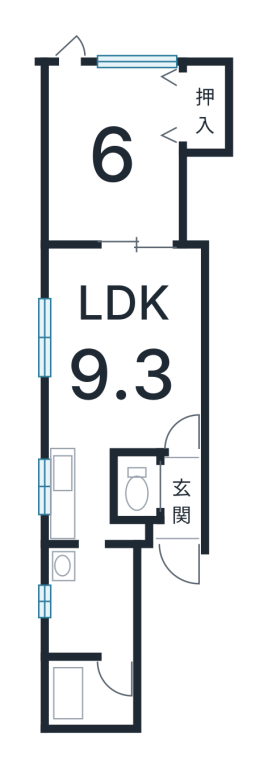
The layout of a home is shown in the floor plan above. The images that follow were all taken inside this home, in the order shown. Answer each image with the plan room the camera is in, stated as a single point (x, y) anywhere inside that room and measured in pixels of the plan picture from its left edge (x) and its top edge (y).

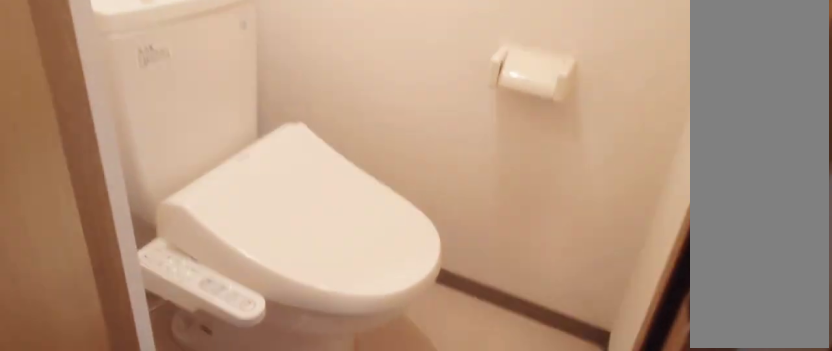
(132, 490)
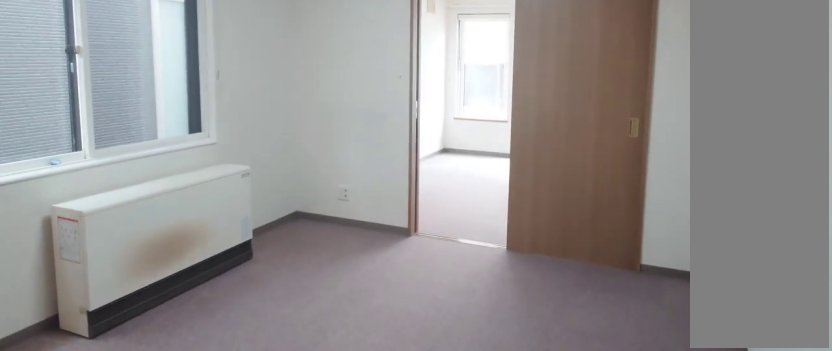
(128, 370)
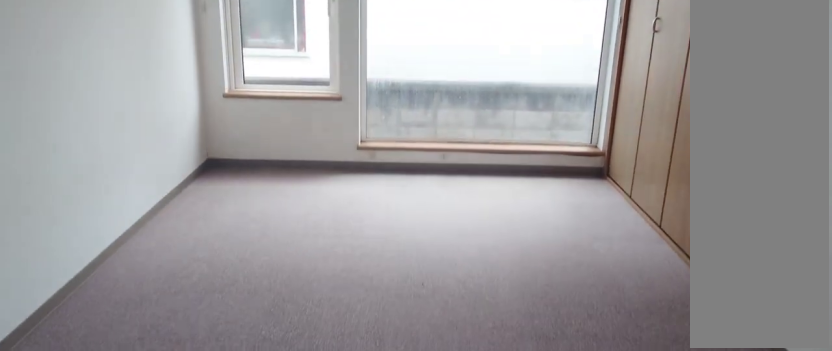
(105, 157)
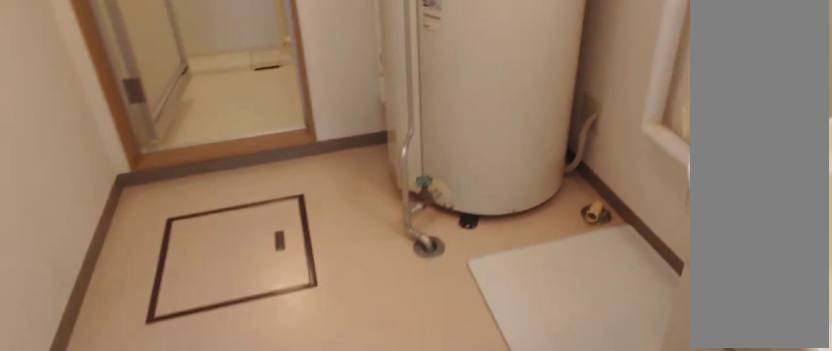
(87, 609)
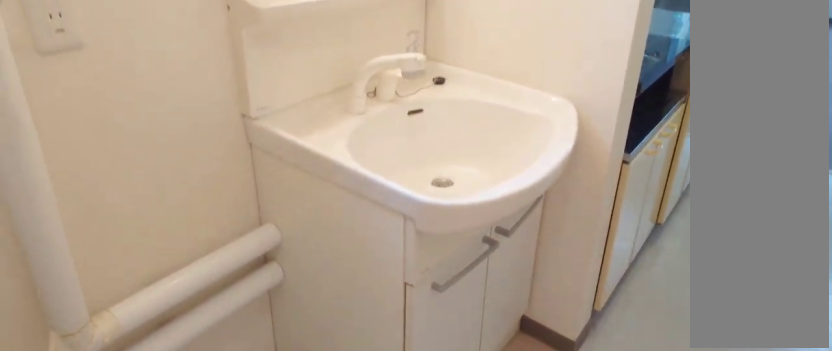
(87, 609)
